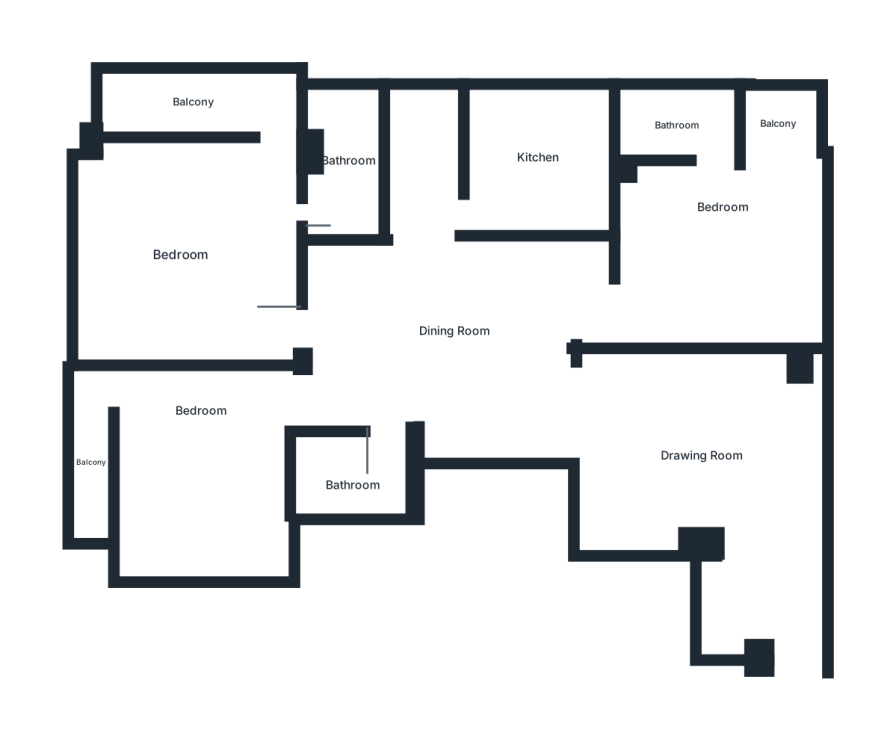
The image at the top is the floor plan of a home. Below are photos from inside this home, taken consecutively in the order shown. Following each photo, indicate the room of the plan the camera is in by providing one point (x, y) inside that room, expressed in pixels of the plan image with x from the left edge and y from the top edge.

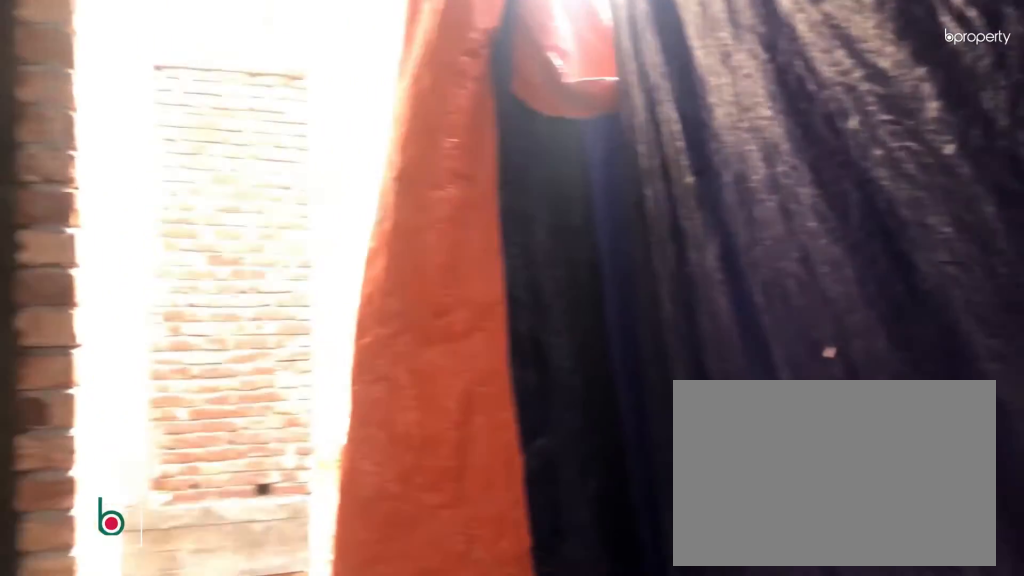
(184, 103)
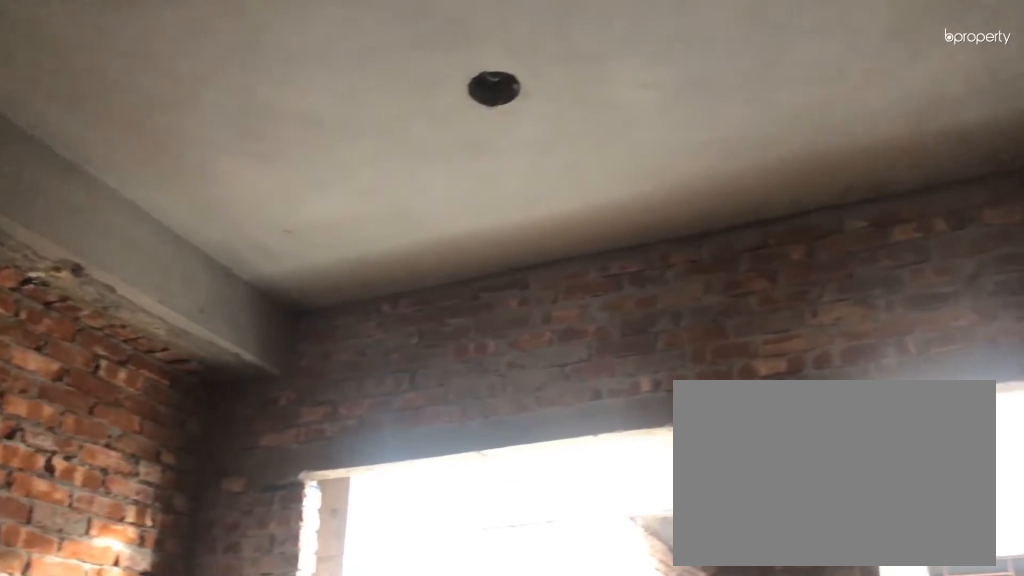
(199, 480)
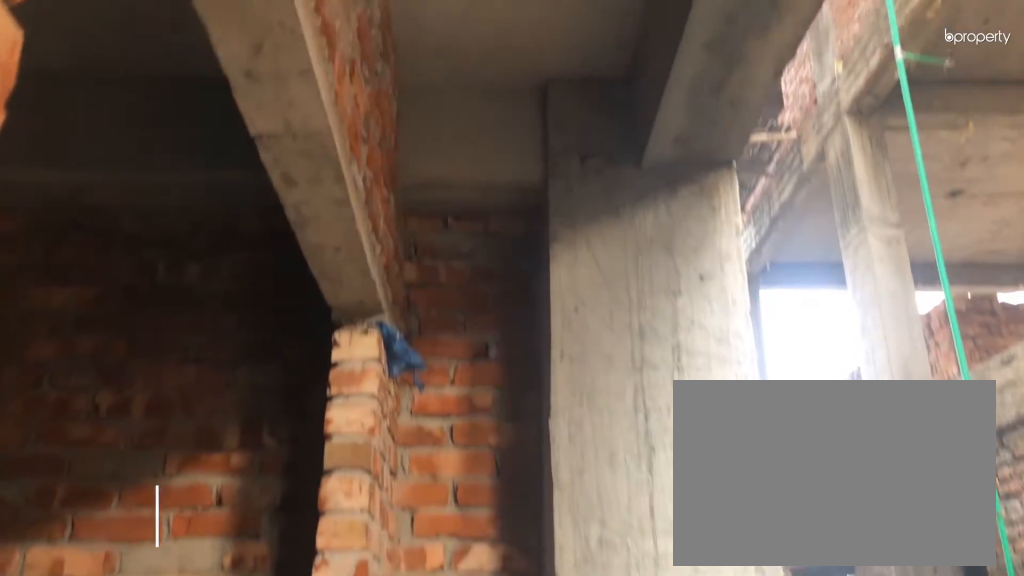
(96, 465)
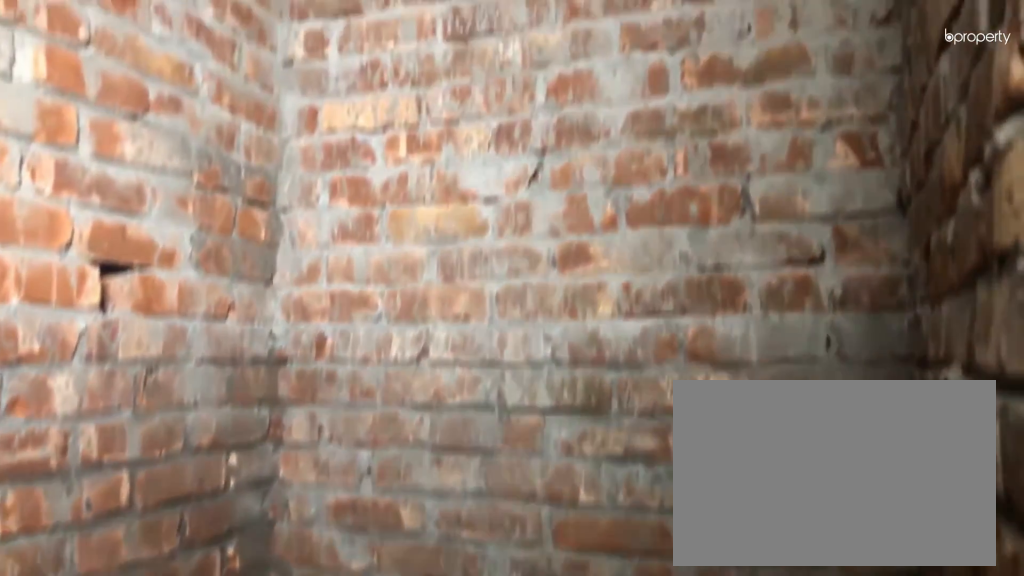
(352, 484)
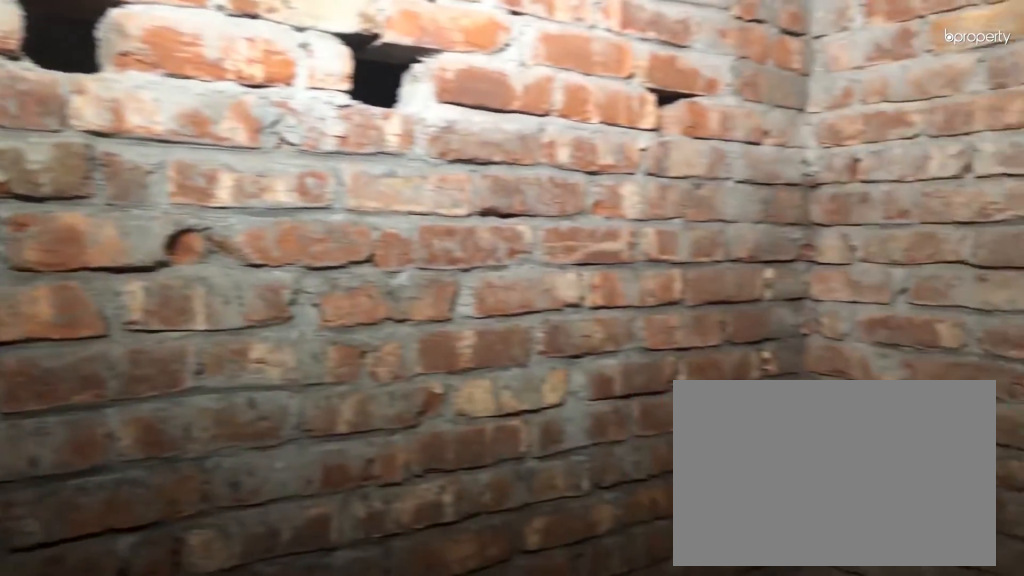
(352, 484)
